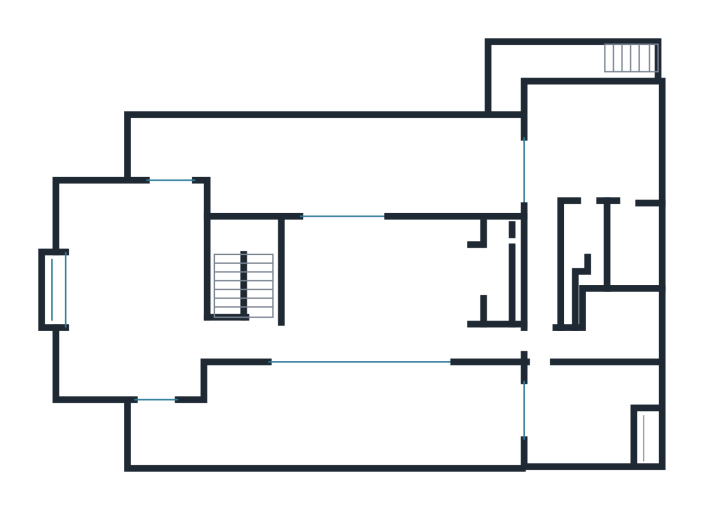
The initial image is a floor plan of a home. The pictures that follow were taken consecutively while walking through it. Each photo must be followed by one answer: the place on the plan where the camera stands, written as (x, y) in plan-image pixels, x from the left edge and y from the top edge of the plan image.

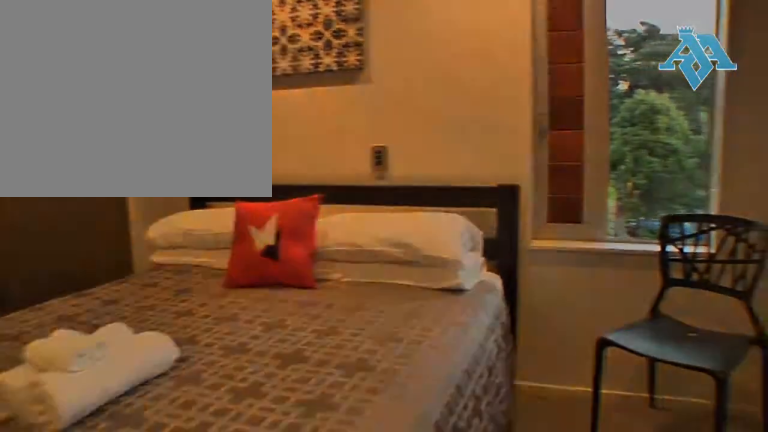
(582, 411)
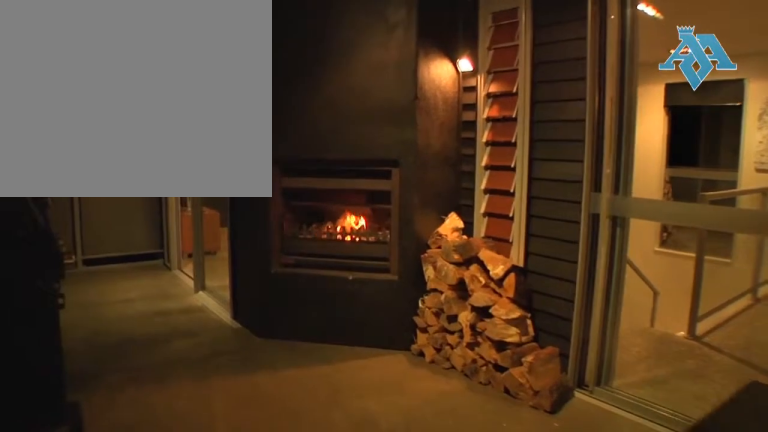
(243, 424)
